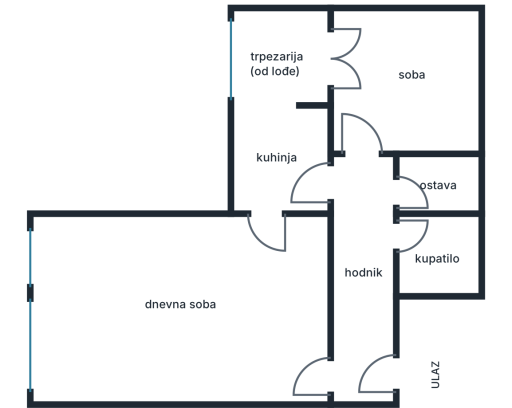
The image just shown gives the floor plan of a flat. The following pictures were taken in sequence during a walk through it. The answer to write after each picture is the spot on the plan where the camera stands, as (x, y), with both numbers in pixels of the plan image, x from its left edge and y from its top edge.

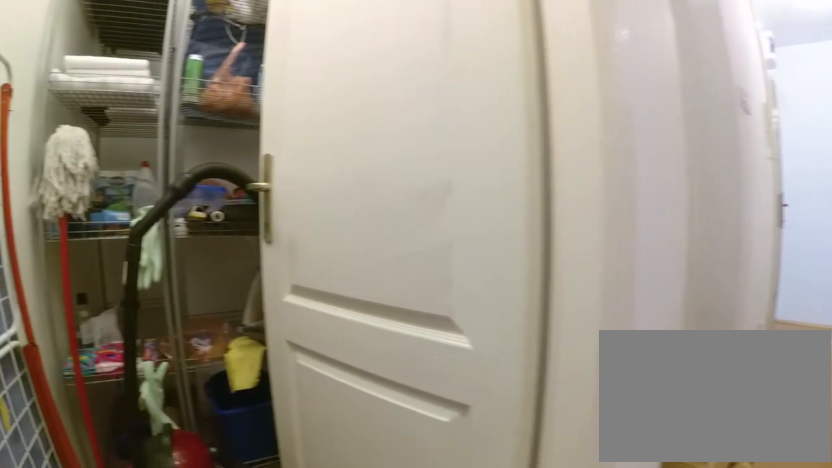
(360, 163)
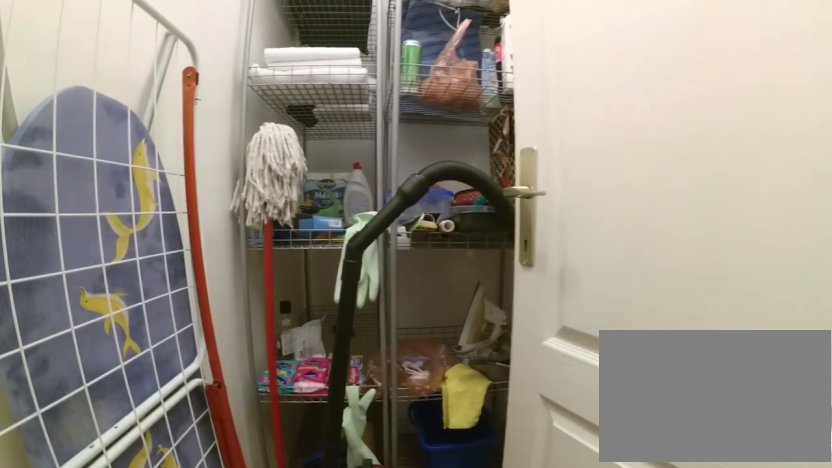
(375, 178)
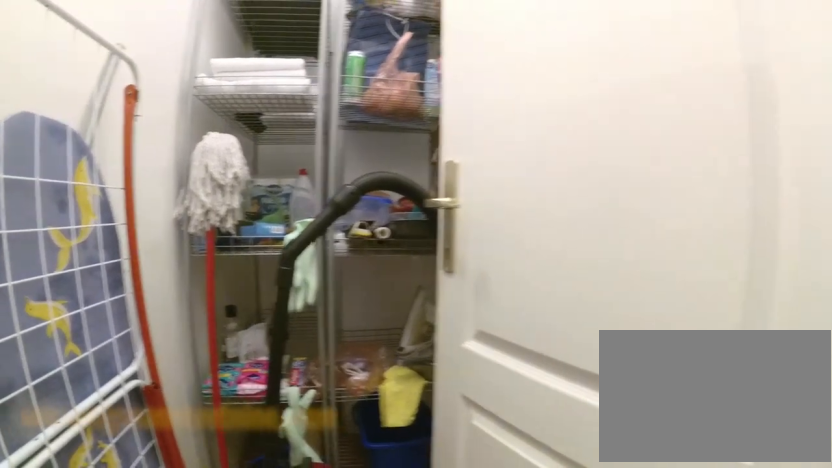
(376, 177)
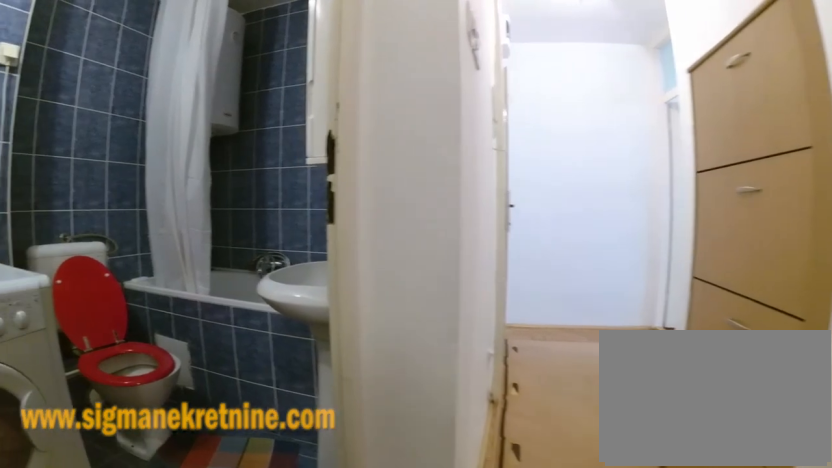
(364, 223)
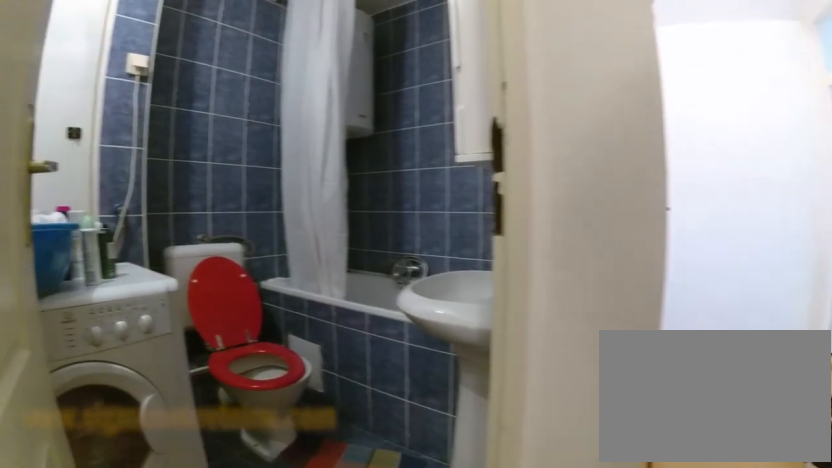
(368, 227)
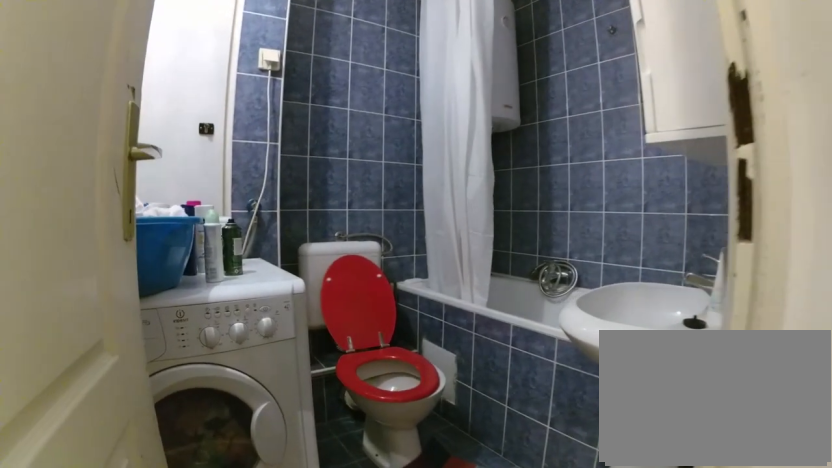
(377, 231)
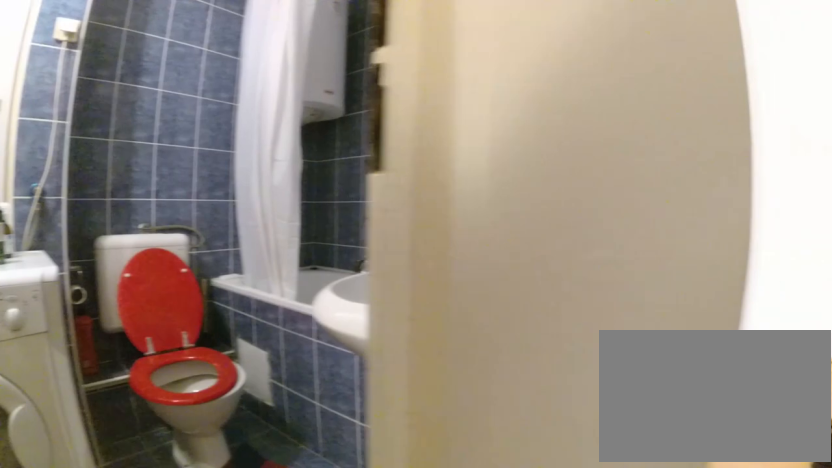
(382, 235)
